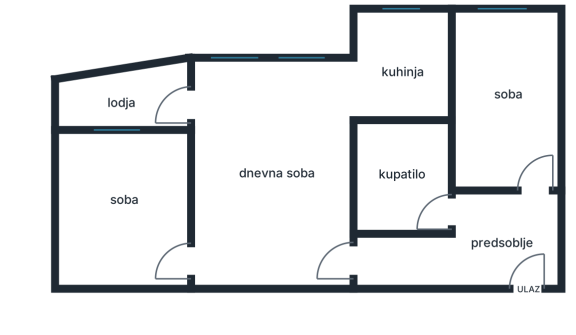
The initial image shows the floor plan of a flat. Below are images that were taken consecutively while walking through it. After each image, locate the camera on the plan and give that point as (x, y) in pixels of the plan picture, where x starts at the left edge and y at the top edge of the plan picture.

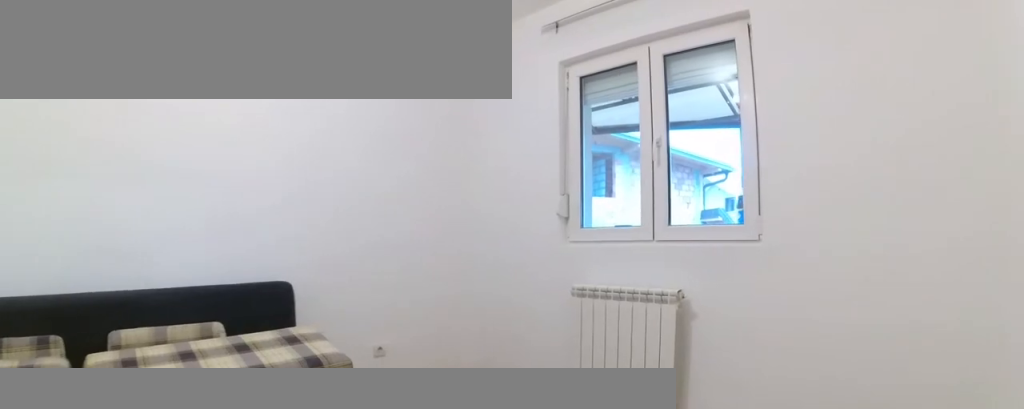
(176, 224)
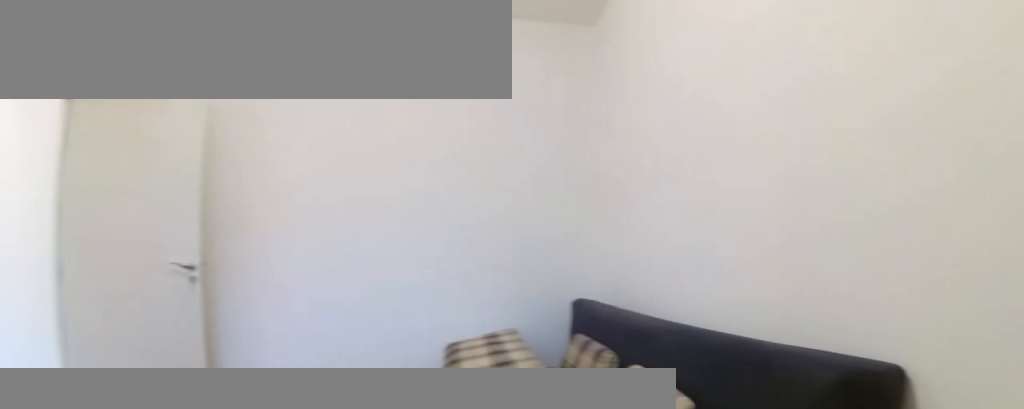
(91, 141)
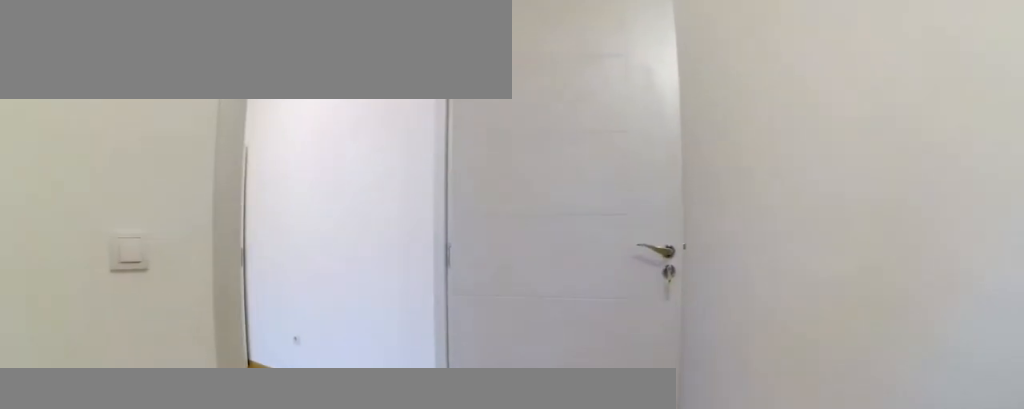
(140, 204)
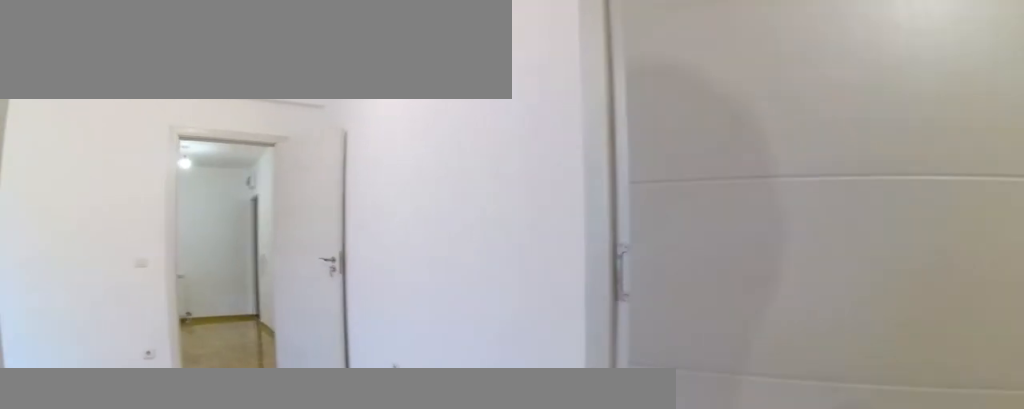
(165, 238)
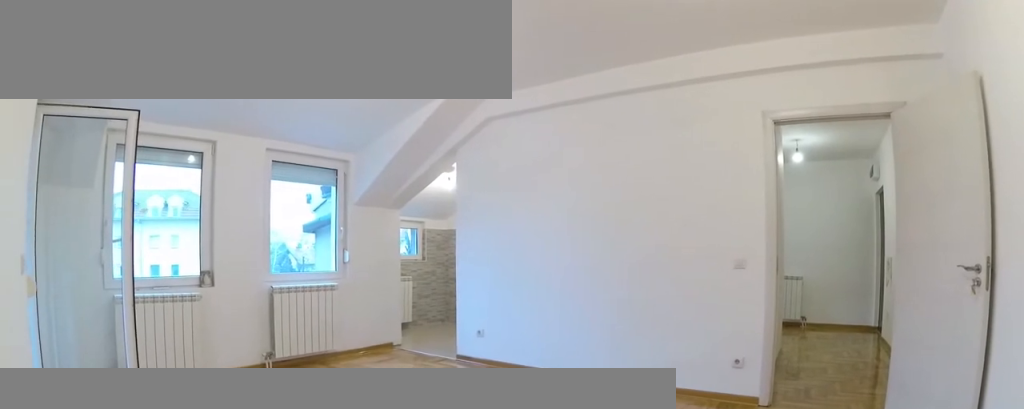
(189, 261)
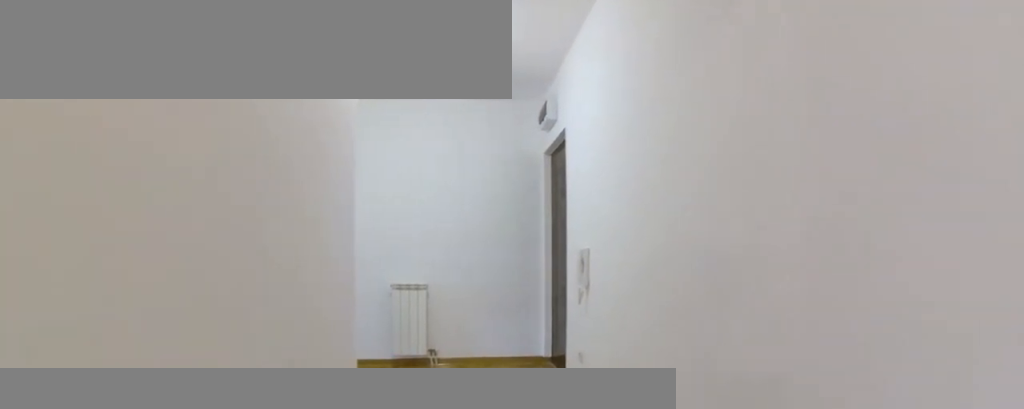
(340, 262)
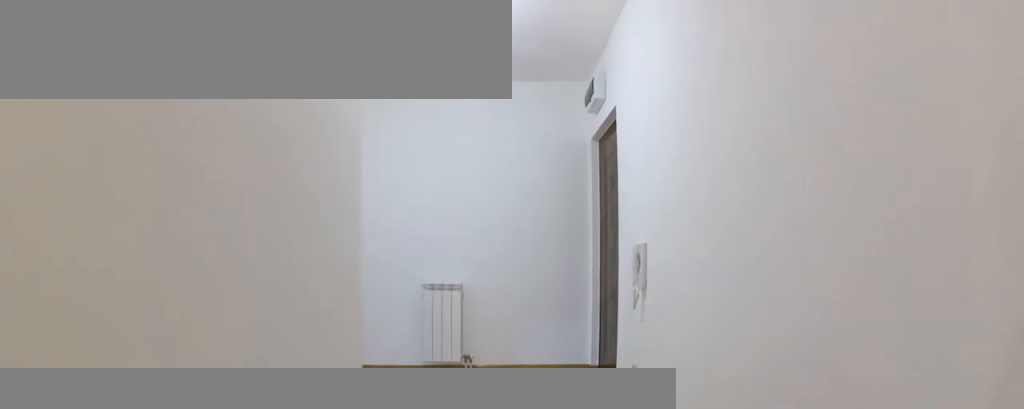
(377, 261)
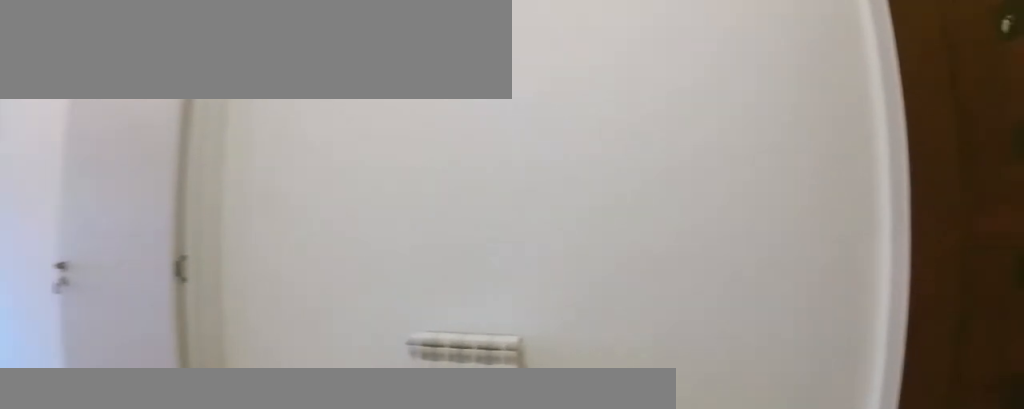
(480, 261)
